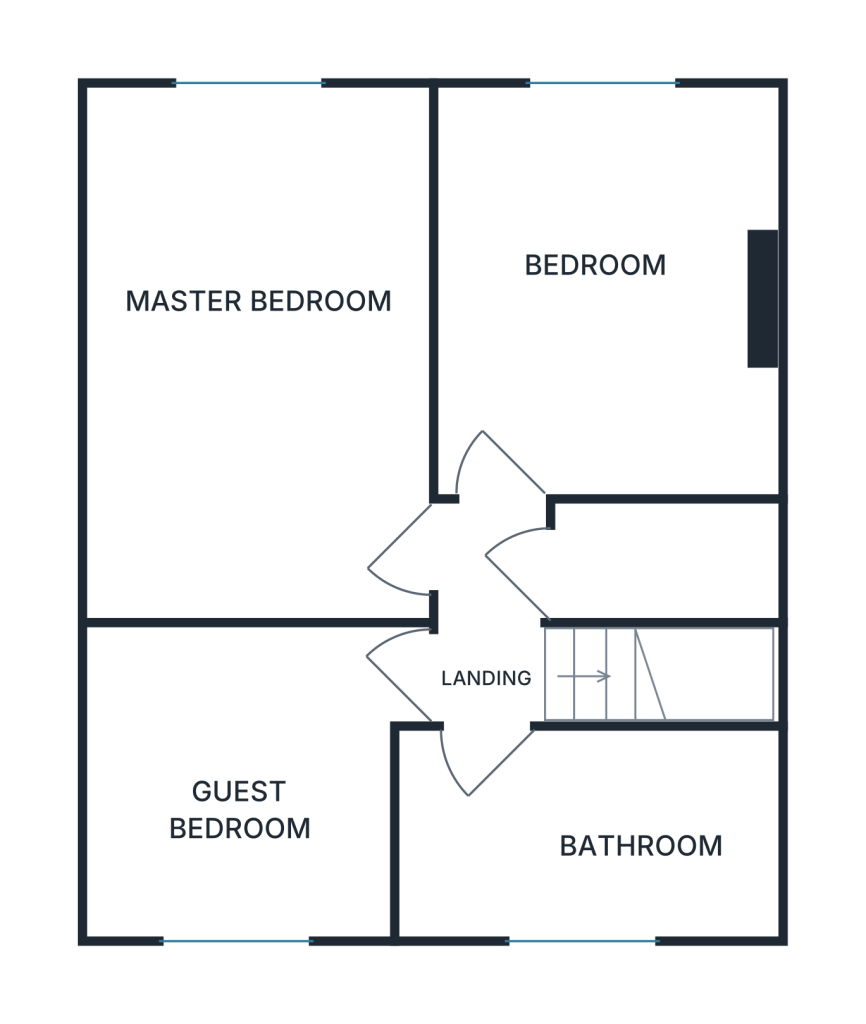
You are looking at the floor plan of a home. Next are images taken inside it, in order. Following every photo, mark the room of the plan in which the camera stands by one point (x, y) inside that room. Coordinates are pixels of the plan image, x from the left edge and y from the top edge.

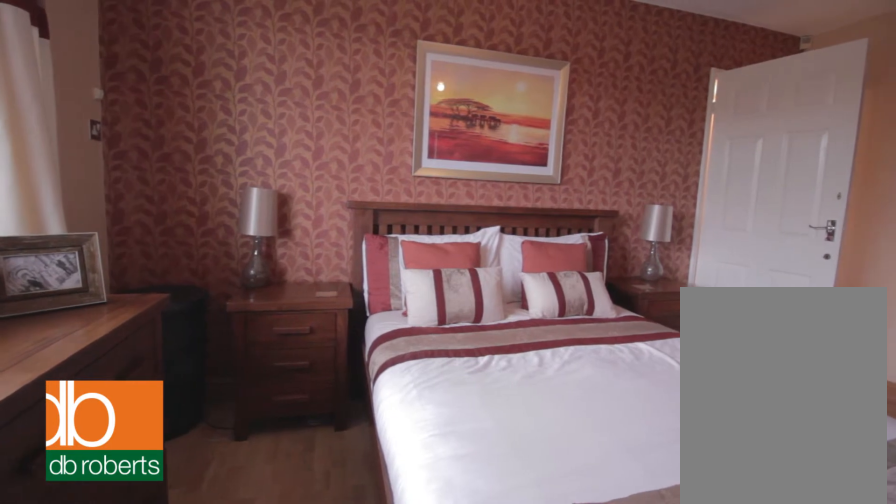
(259, 356)
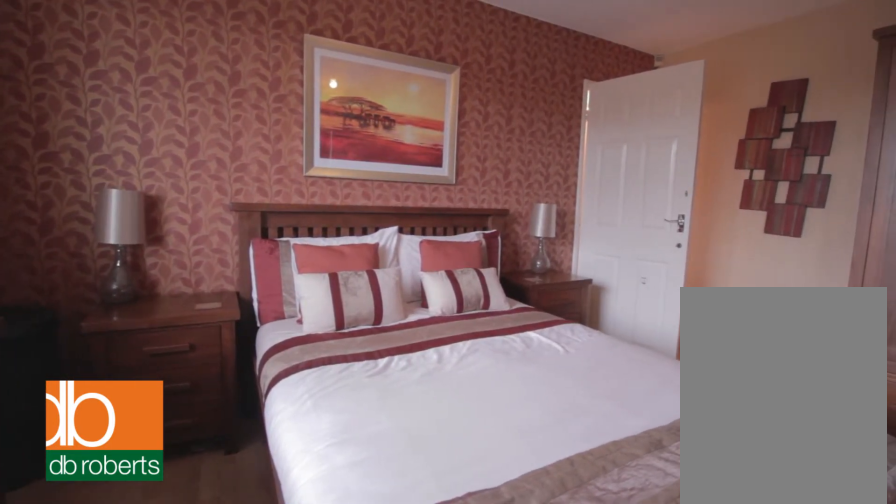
(259, 356)
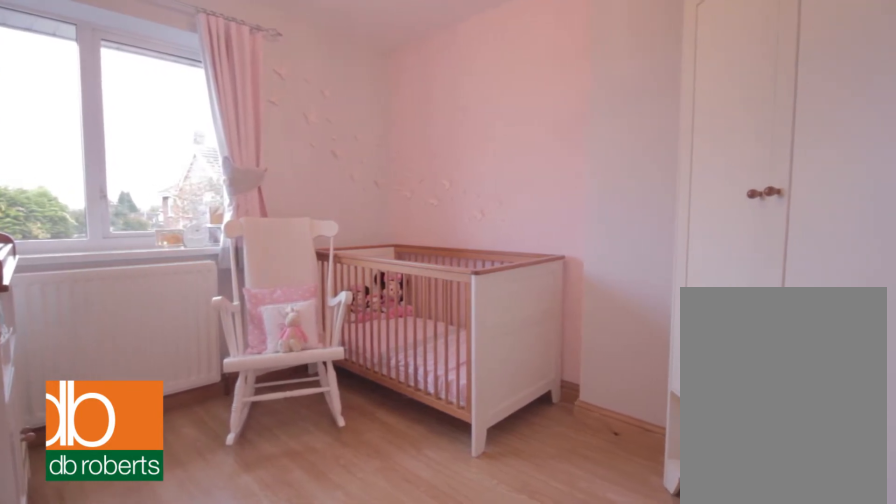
(603, 296)
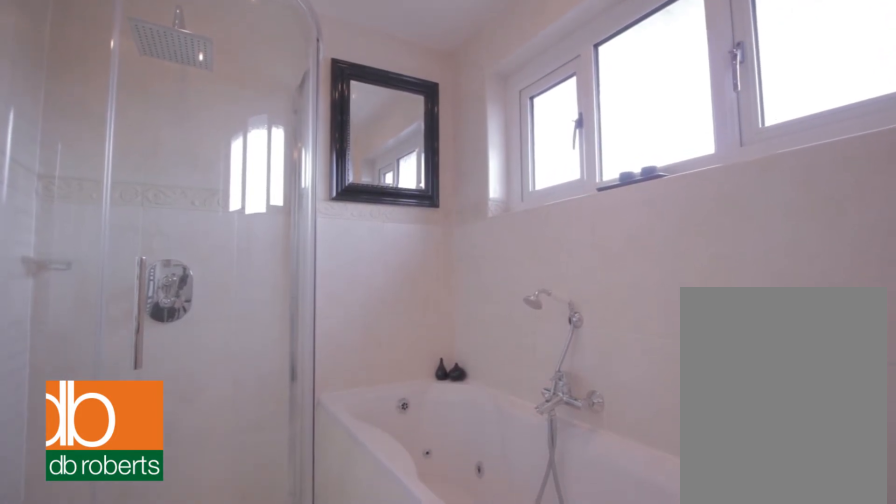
(585, 831)
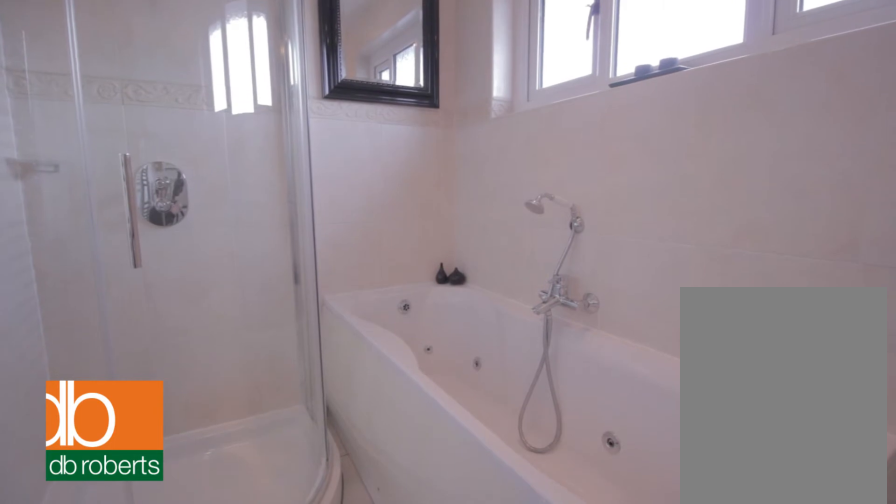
(585, 831)
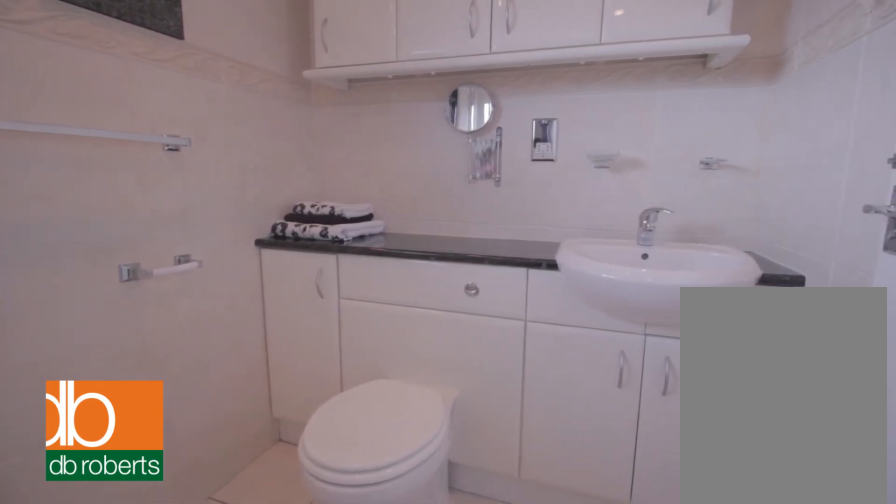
(585, 831)
